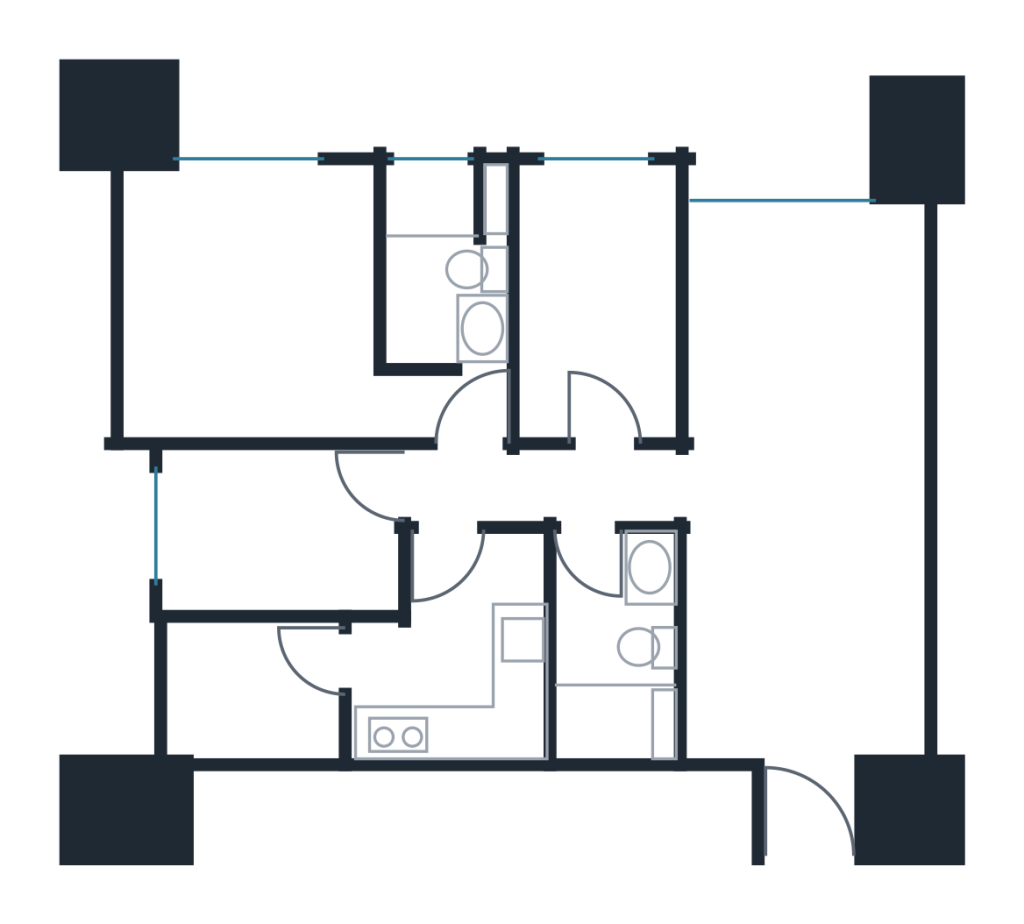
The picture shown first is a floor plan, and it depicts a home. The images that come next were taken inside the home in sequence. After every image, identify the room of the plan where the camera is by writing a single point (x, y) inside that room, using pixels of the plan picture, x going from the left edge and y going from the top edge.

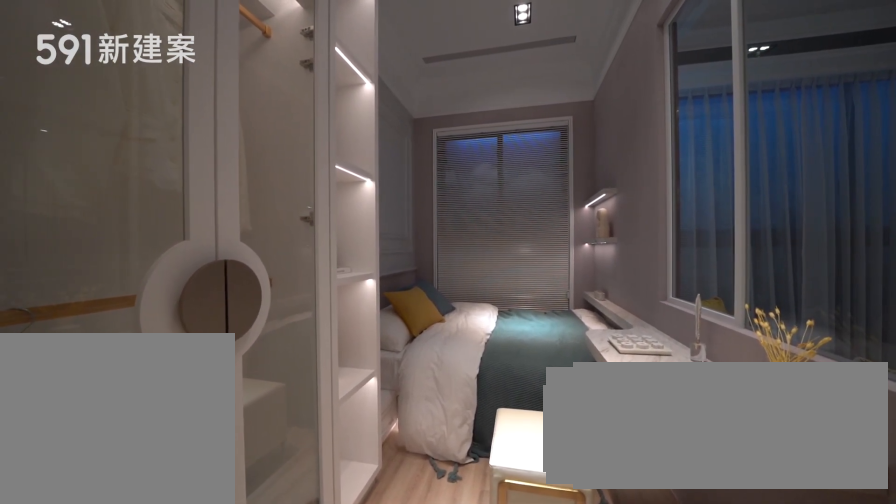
(595, 298)
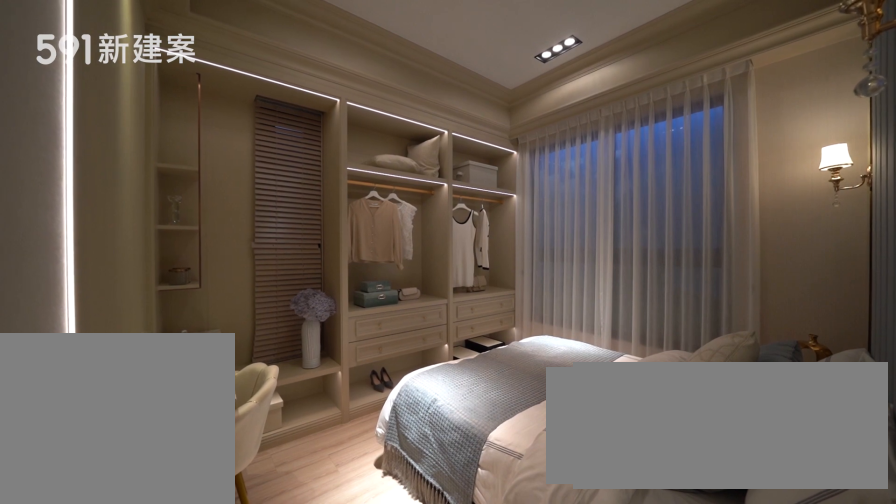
(271, 311)
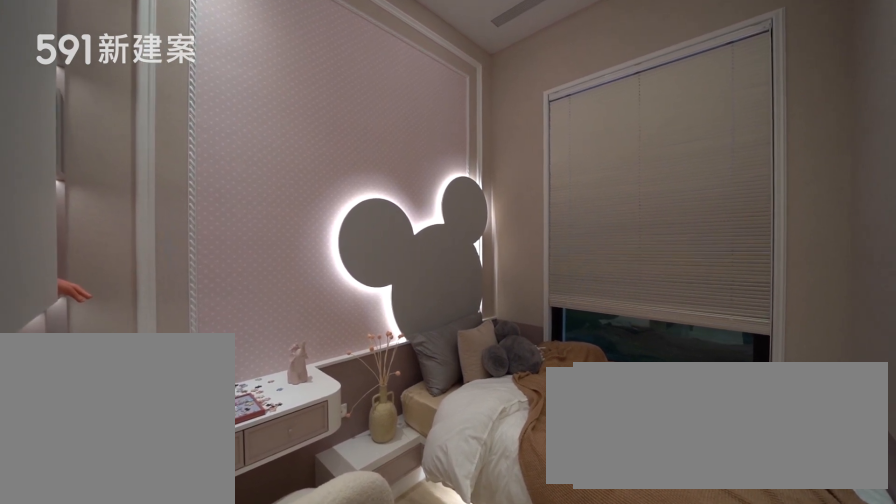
(279, 535)
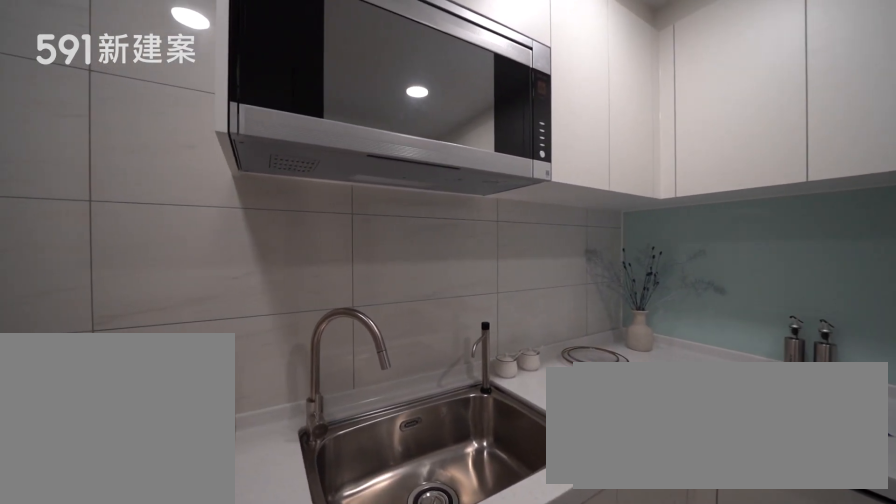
(461, 653)
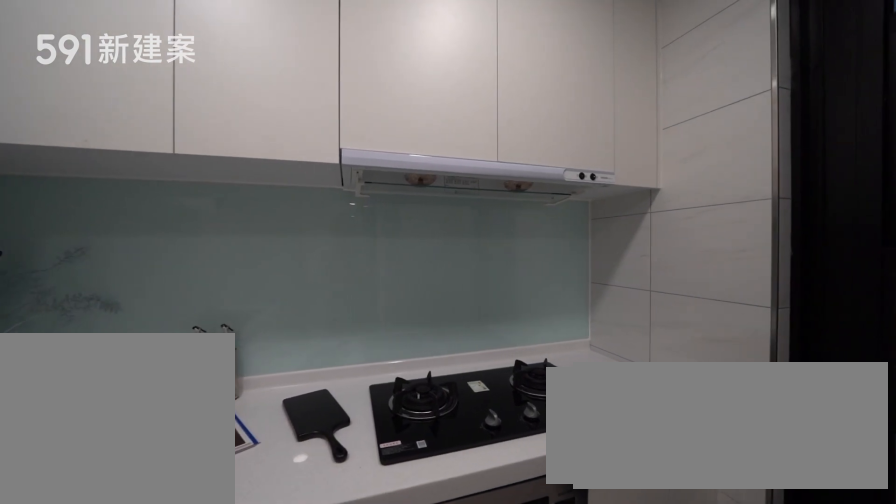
(461, 653)
